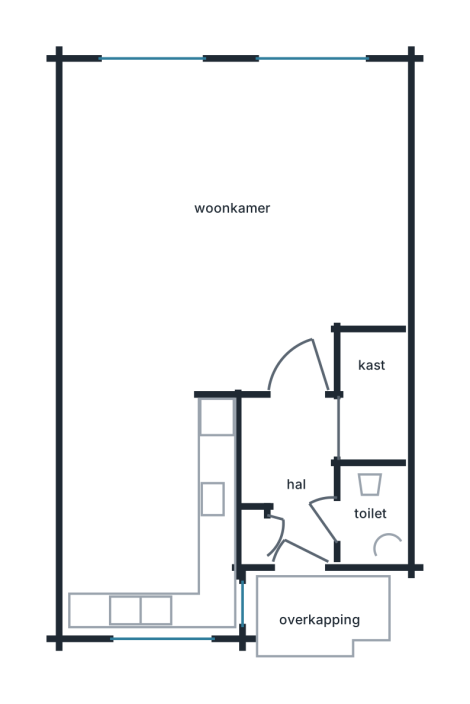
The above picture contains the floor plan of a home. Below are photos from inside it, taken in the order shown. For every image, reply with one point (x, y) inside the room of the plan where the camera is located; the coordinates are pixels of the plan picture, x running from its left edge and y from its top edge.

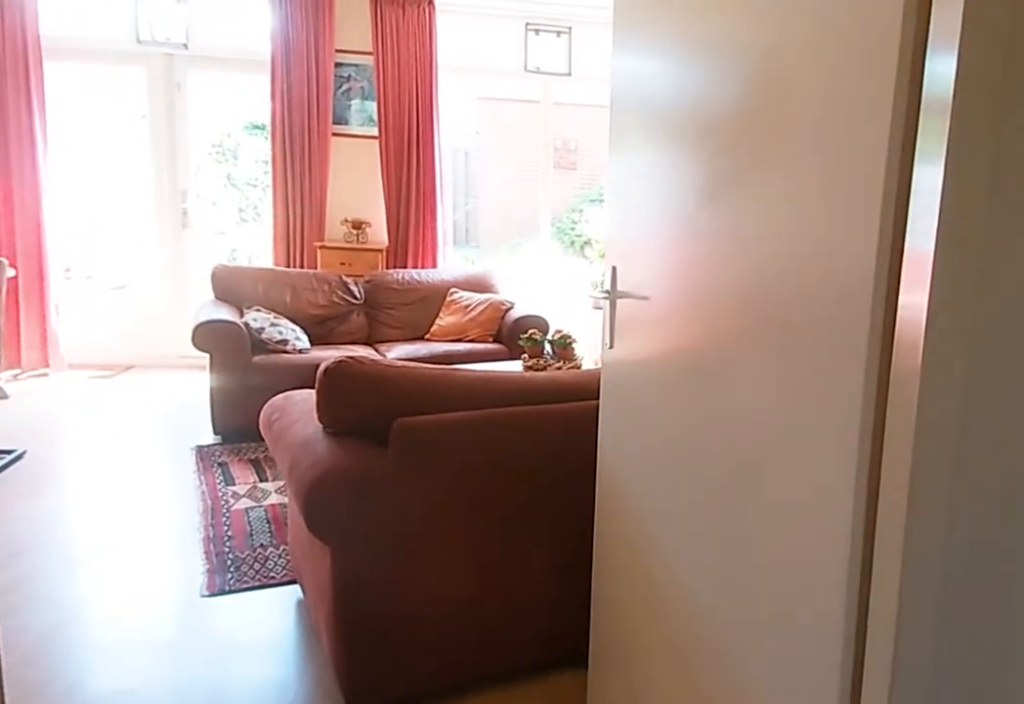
(292, 468)
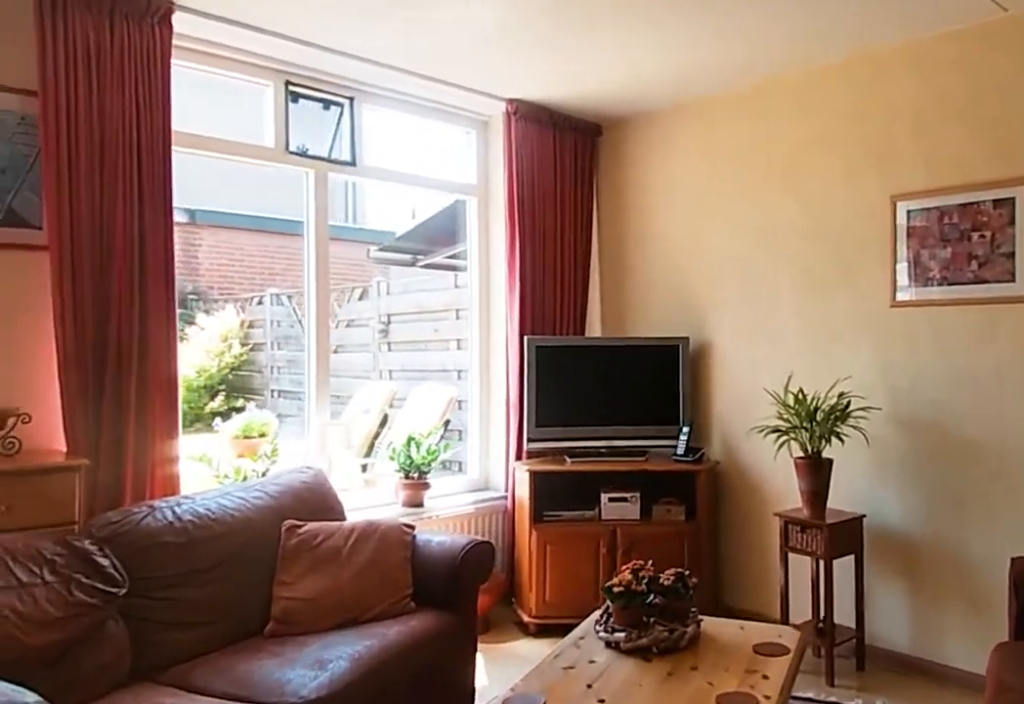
(285, 235)
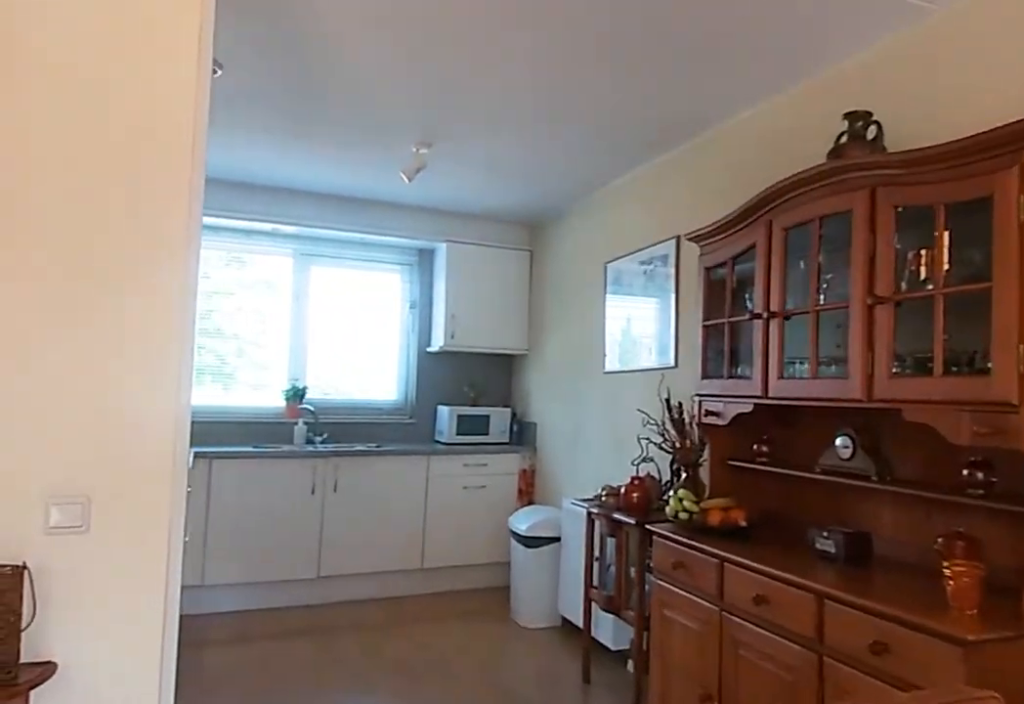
(286, 235)
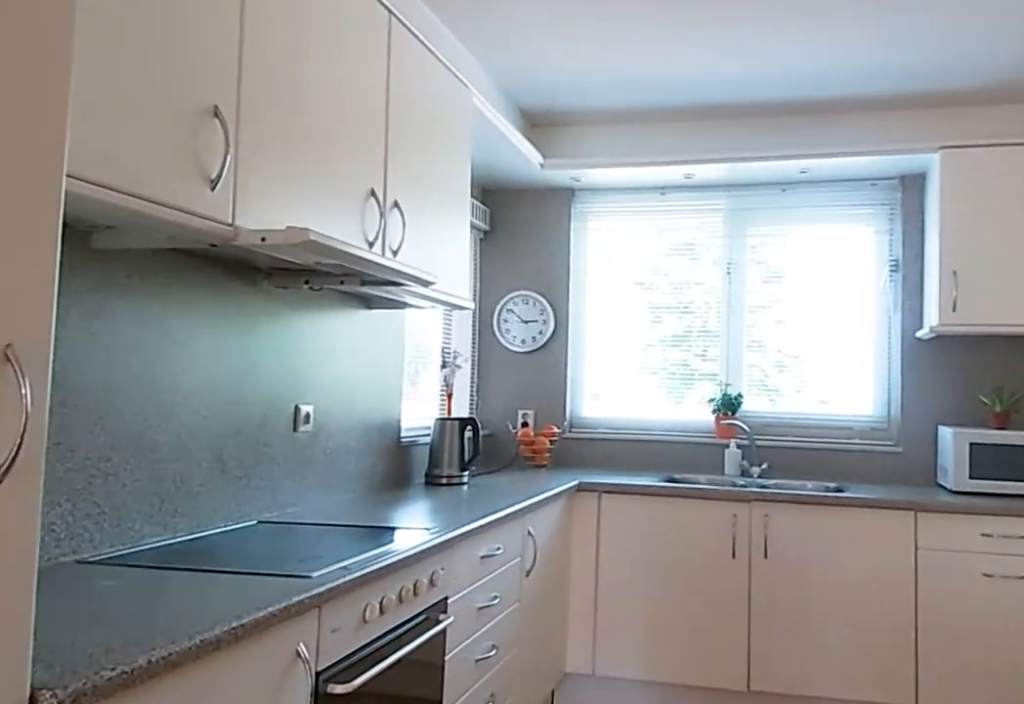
(151, 510)
